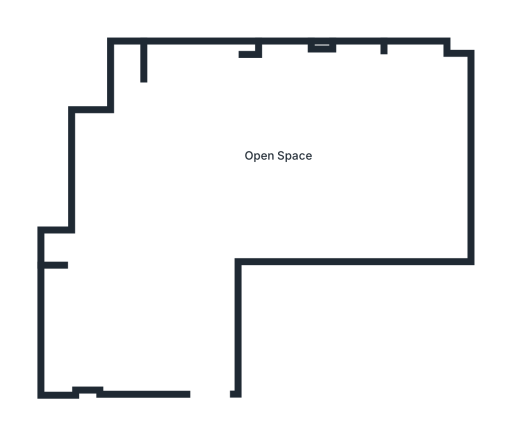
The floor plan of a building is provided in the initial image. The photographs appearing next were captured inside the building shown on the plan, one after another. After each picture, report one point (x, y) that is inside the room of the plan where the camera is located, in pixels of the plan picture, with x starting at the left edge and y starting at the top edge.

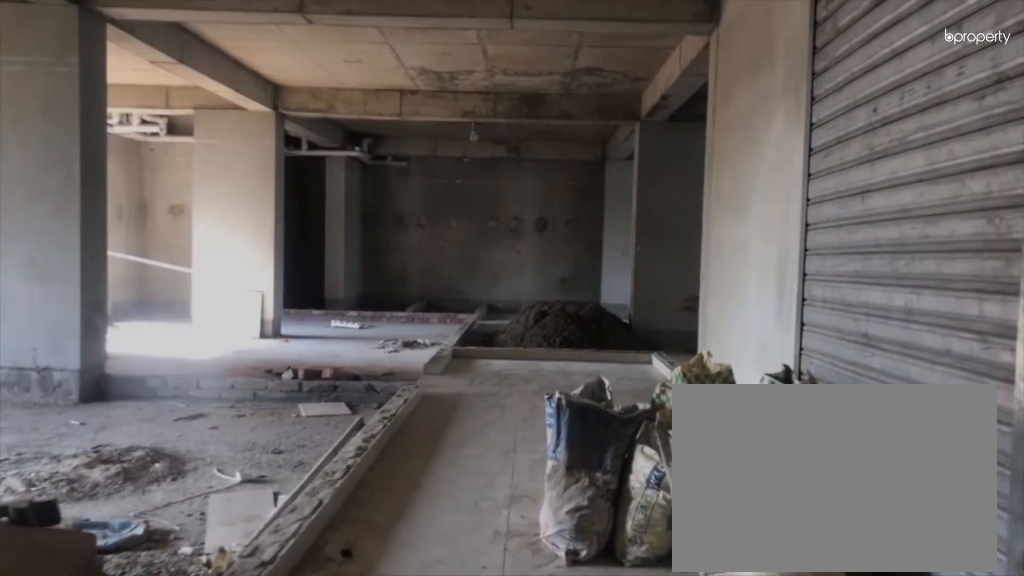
(195, 350)
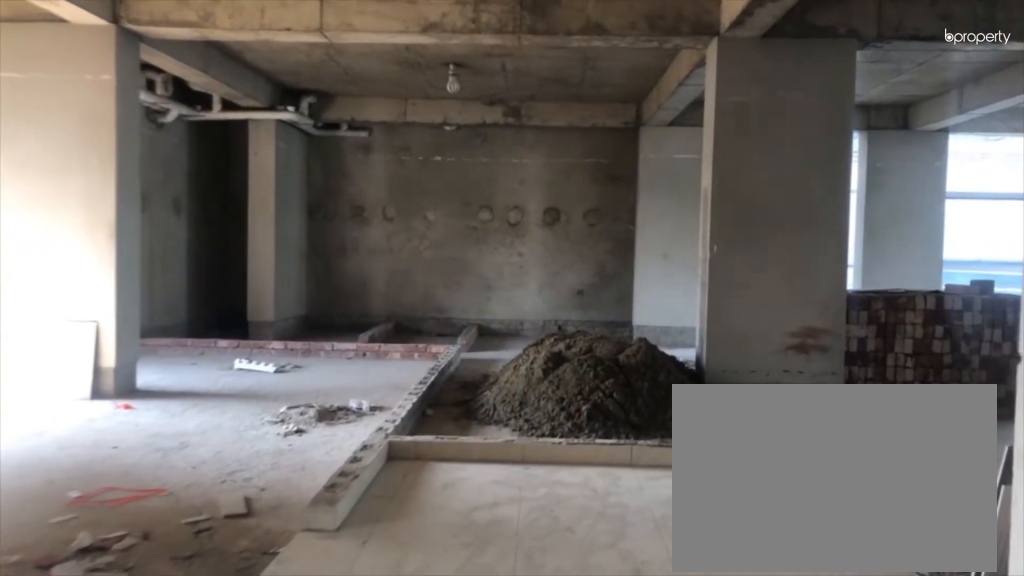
(207, 236)
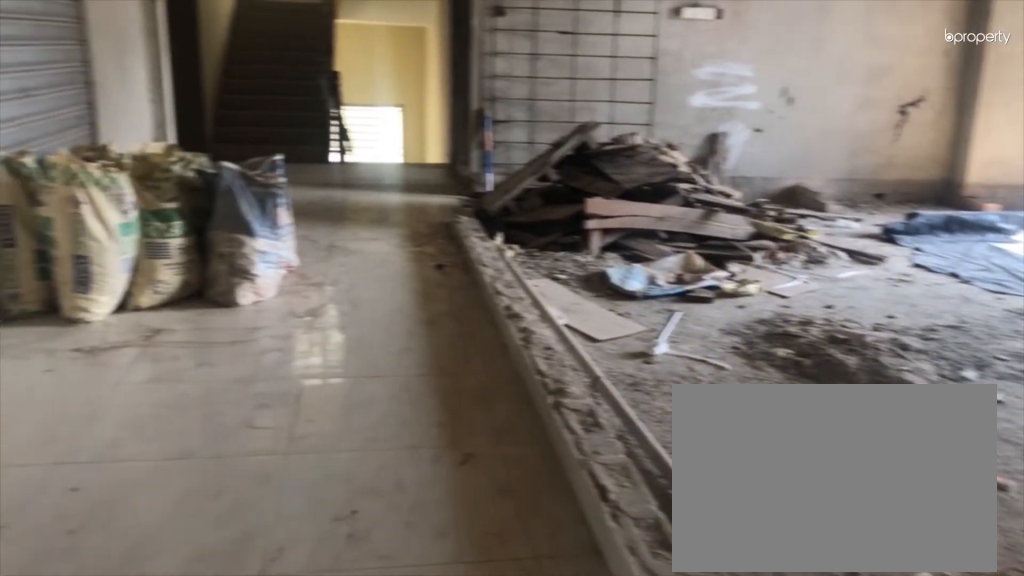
(241, 150)
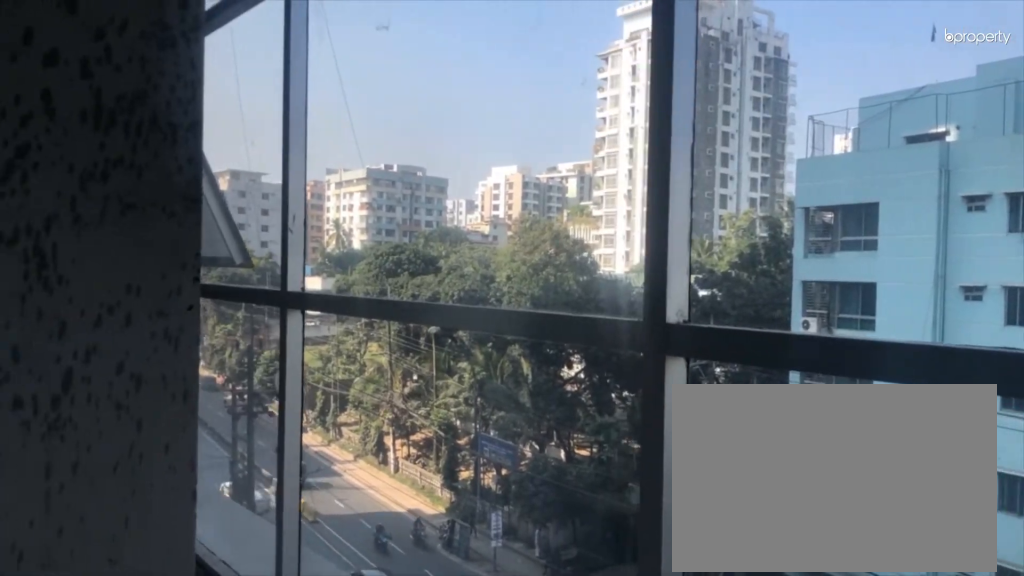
(241, 151)
